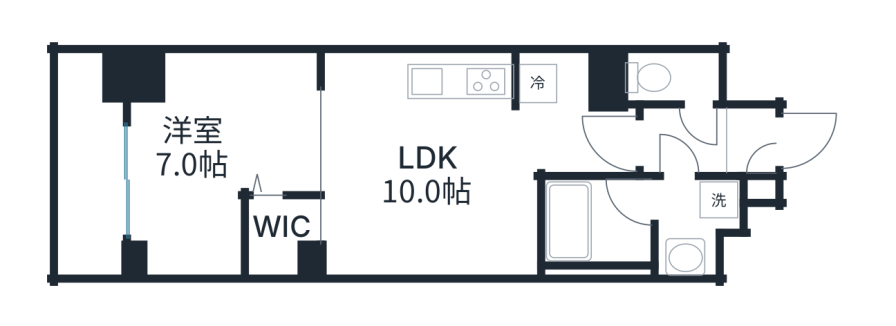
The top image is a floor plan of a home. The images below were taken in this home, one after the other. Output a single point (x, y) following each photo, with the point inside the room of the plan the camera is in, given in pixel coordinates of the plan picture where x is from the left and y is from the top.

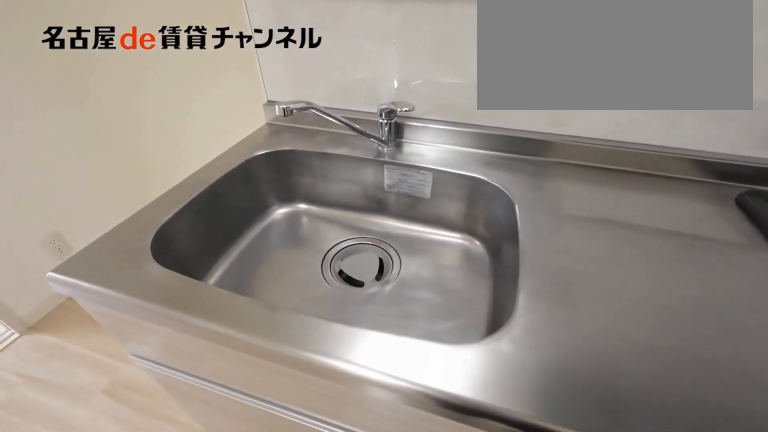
(430, 163)
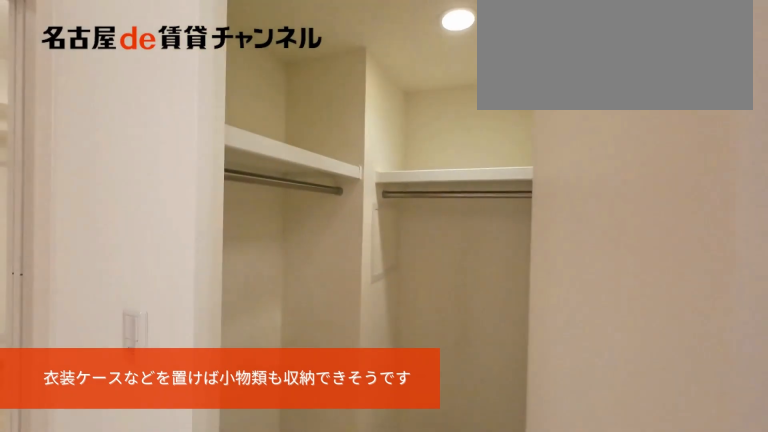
(222, 163)
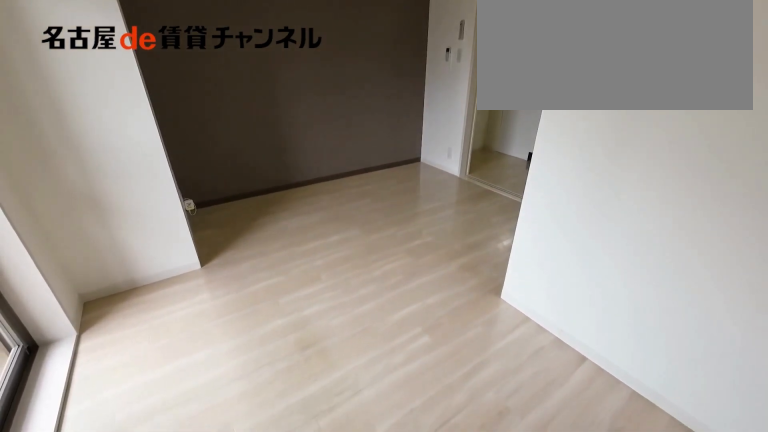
(222, 163)
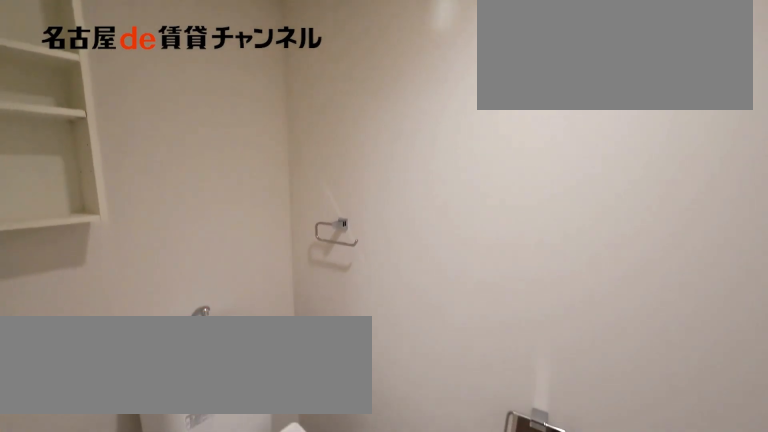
(674, 78)
